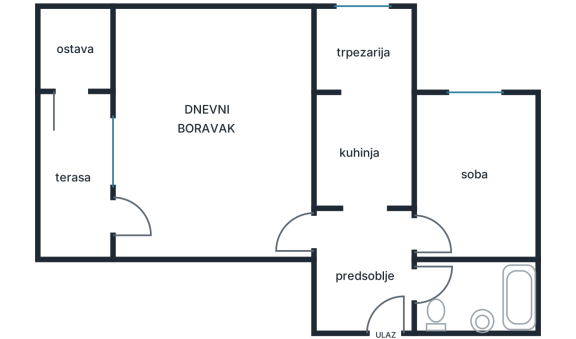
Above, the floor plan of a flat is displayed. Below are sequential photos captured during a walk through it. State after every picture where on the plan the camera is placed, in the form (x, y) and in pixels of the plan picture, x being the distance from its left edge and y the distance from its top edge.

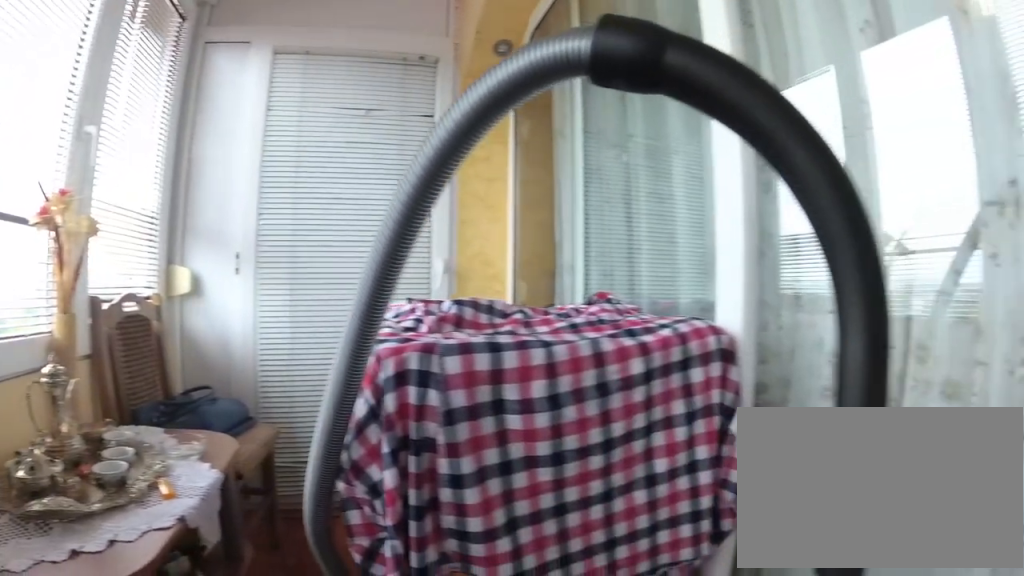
(80, 216)
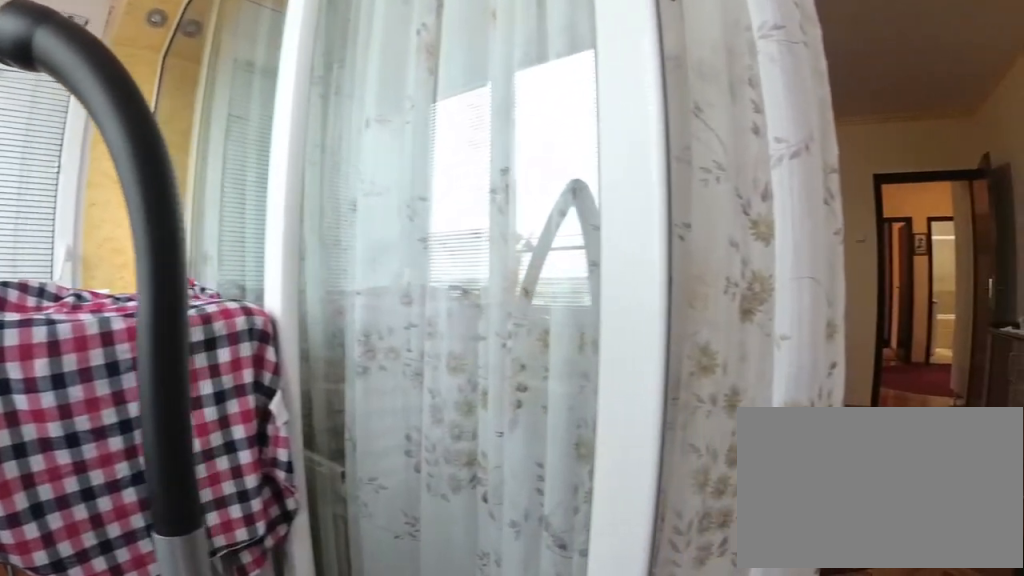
(74, 217)
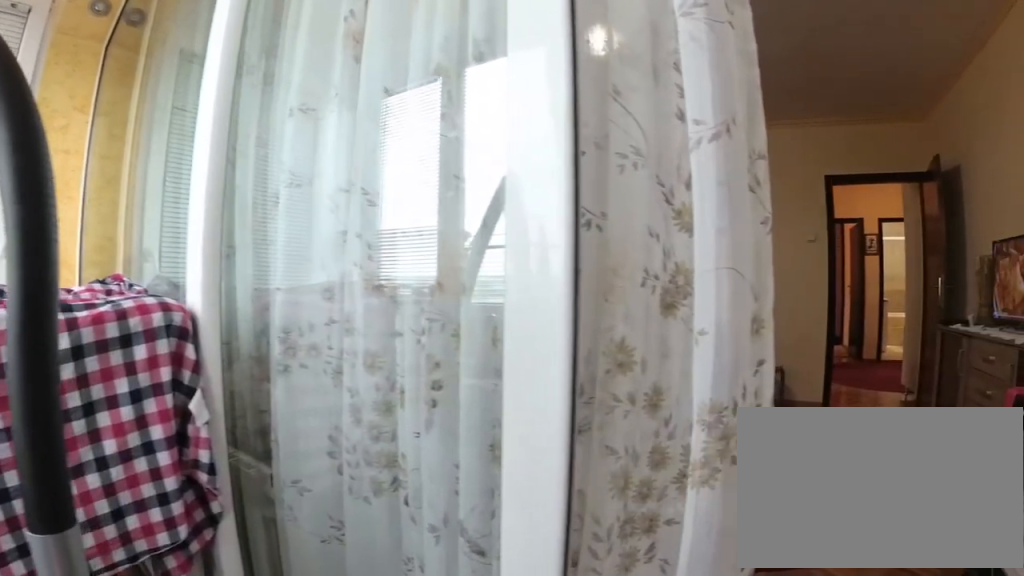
(72, 216)
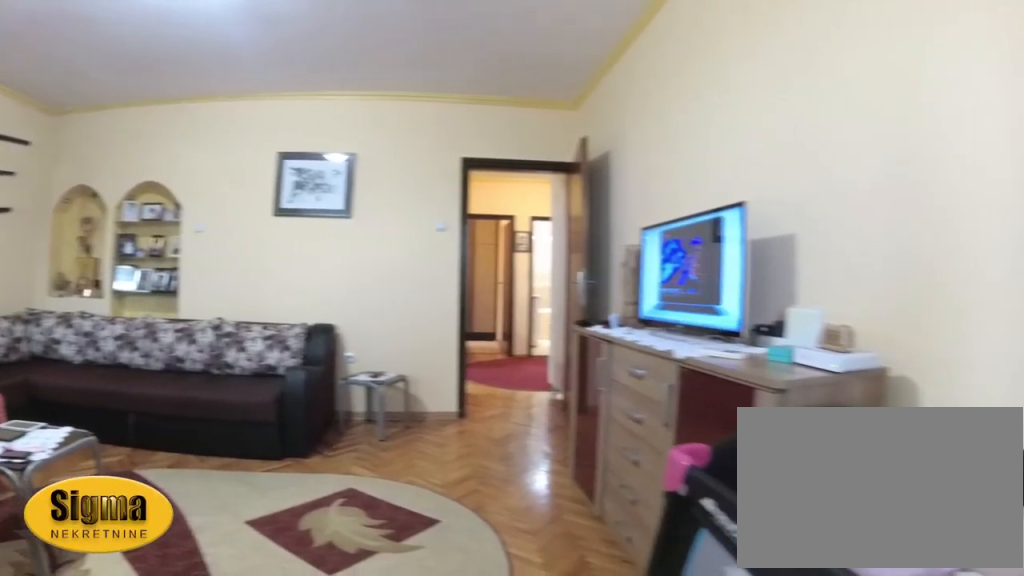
(121, 218)
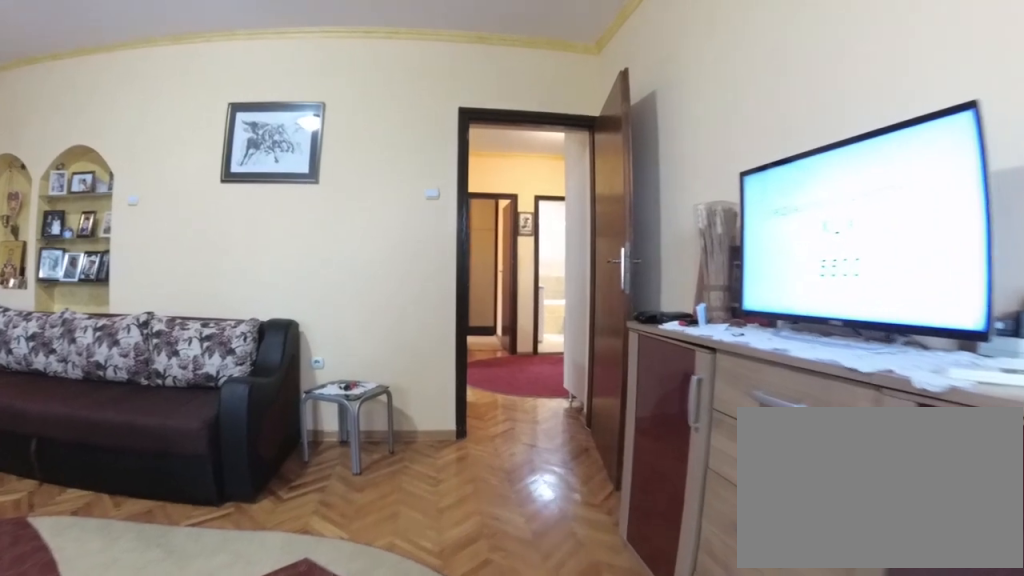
(160, 217)
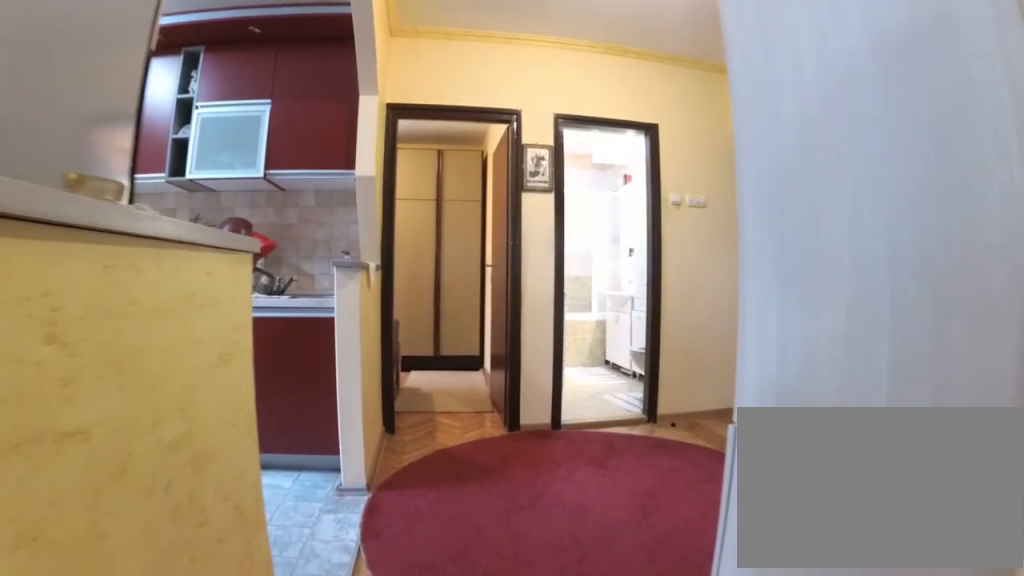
(297, 231)
